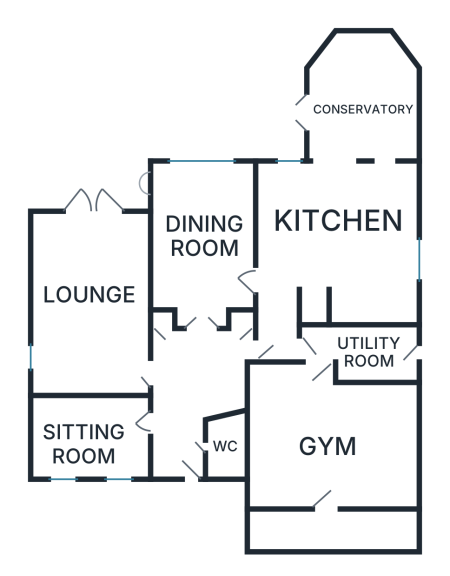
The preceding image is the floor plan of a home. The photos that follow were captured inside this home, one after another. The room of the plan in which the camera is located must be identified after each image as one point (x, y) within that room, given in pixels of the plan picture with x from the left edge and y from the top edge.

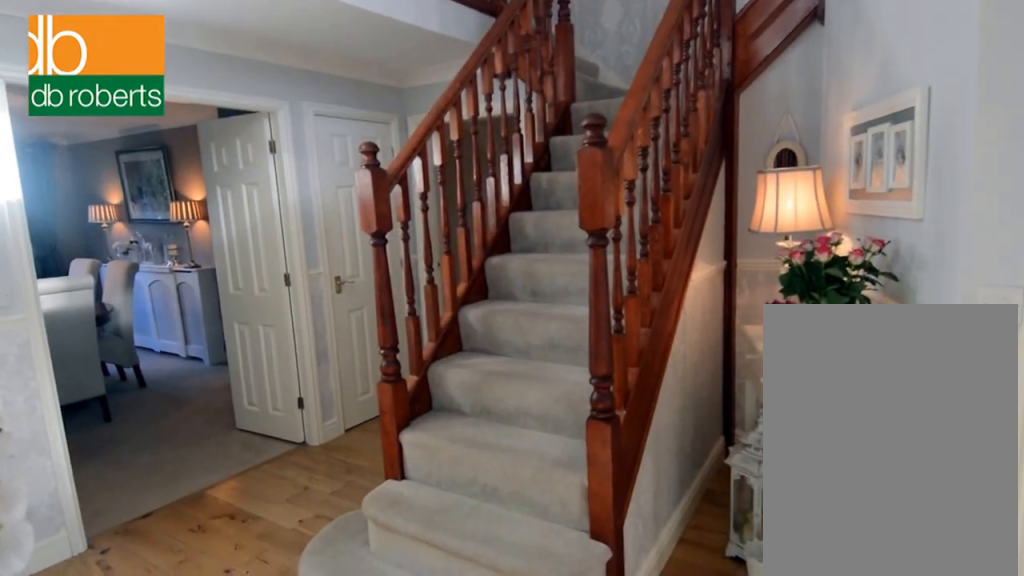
(199, 398)
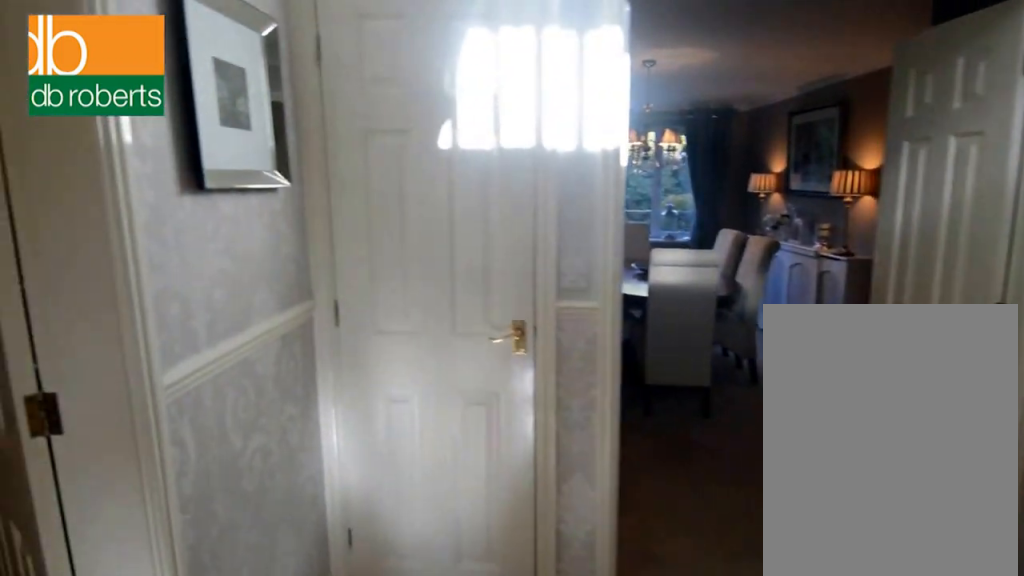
(199, 398)
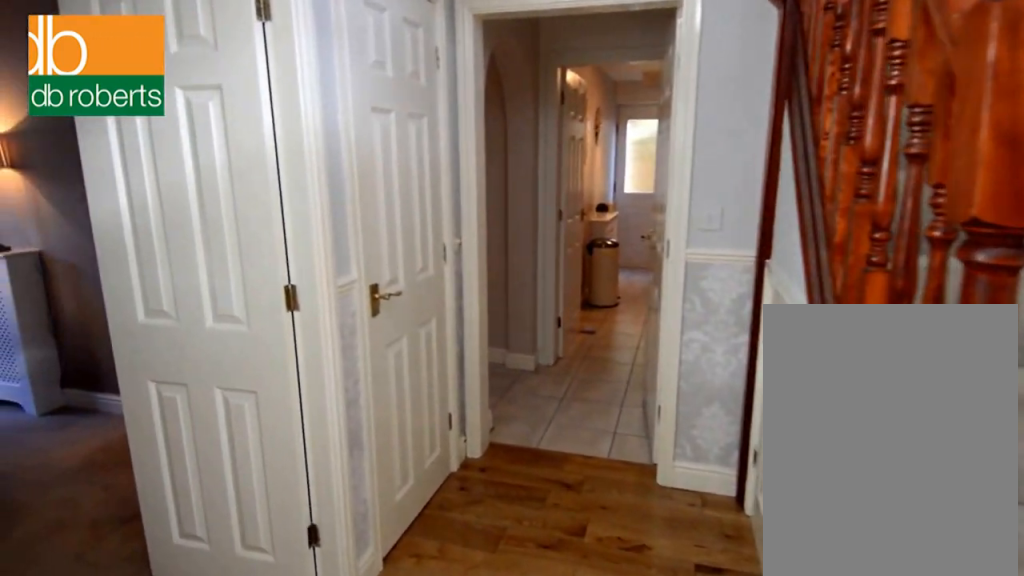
(199, 398)
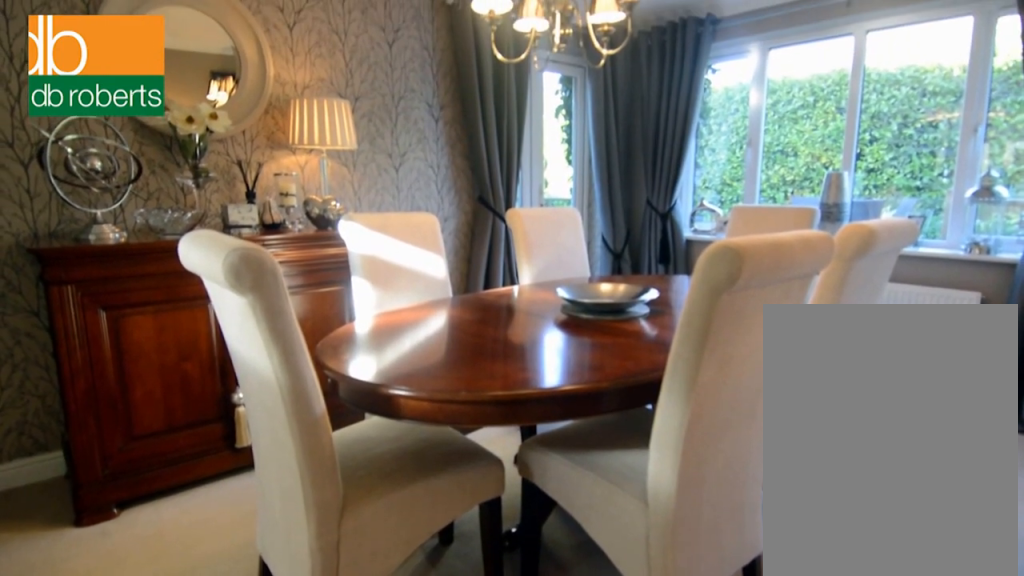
(202, 239)
